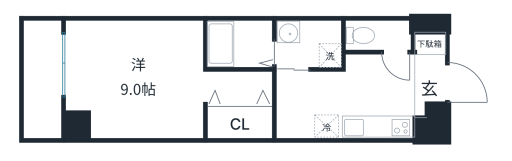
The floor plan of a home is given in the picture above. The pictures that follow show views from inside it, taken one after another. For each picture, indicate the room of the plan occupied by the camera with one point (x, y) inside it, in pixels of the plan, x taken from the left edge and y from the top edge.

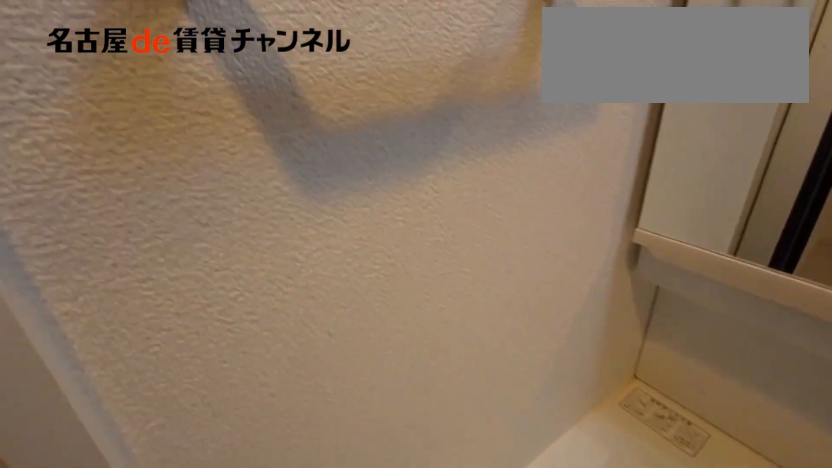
(310, 44)
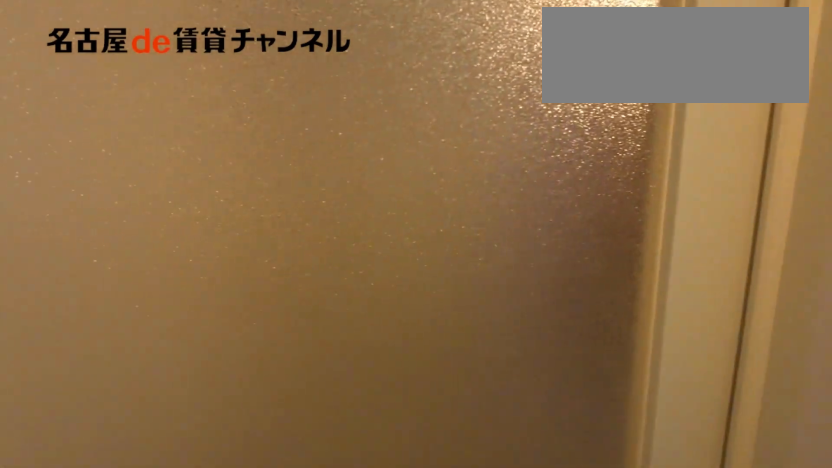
(239, 43)
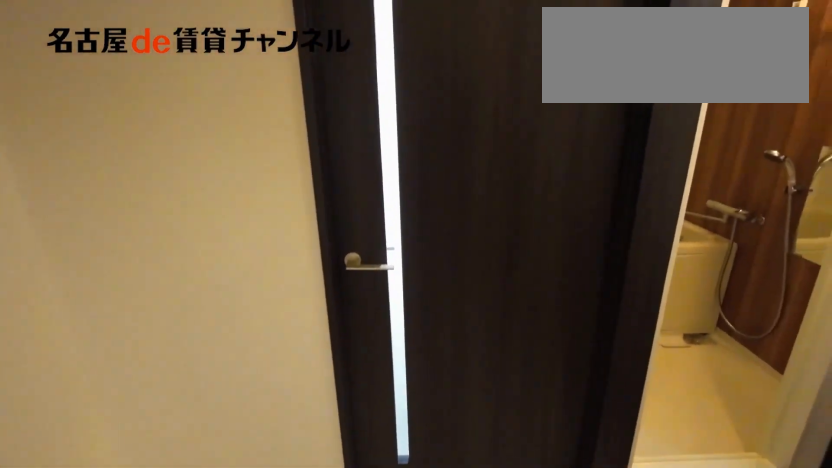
(365, 126)
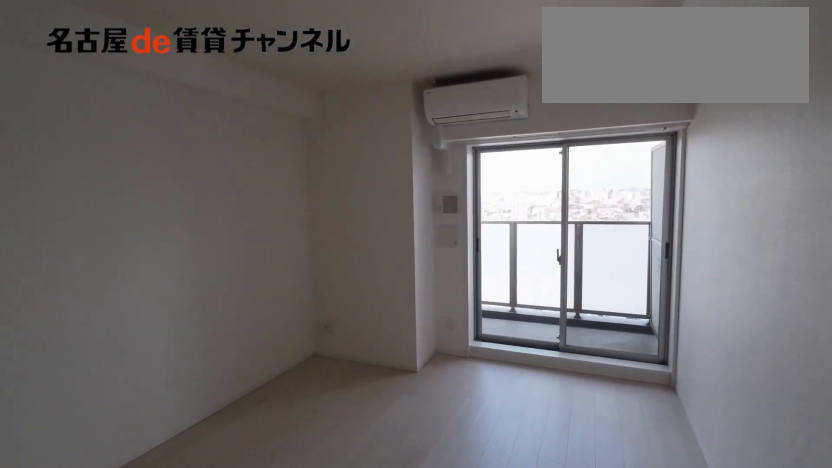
(132, 79)
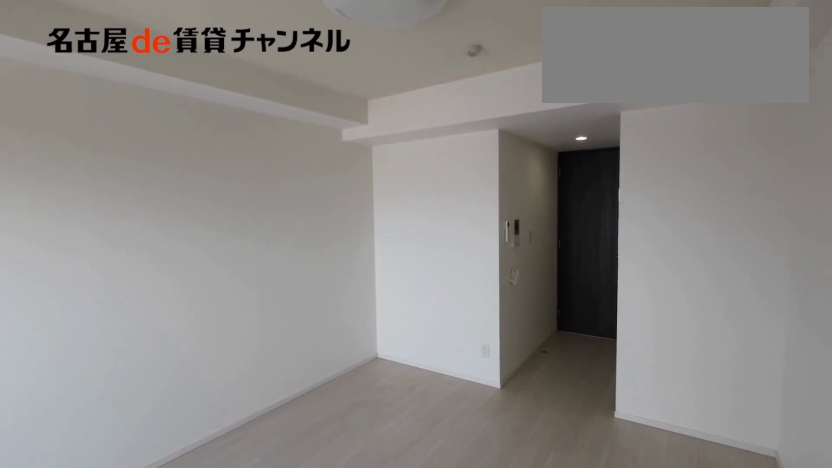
(132, 79)
